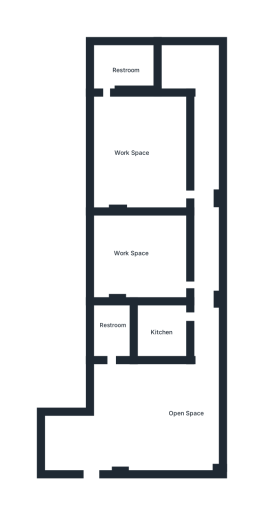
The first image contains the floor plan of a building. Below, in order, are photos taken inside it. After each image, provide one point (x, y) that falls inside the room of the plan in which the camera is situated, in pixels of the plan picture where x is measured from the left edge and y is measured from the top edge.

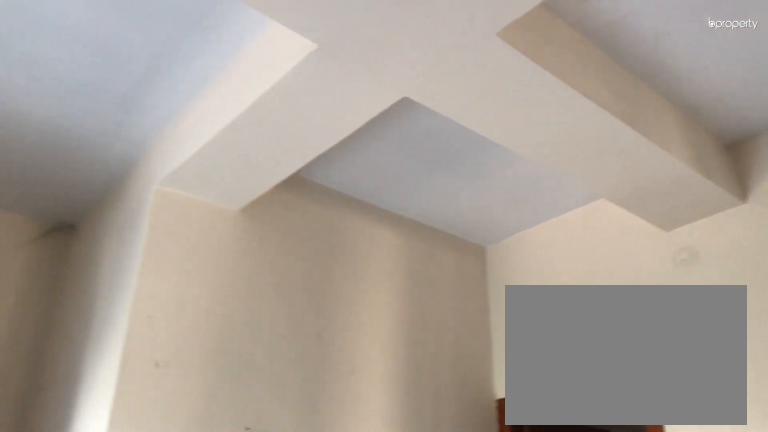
(177, 411)
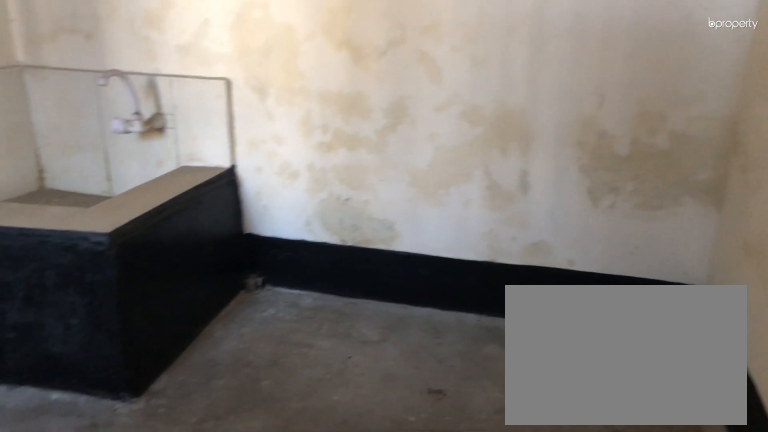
(161, 329)
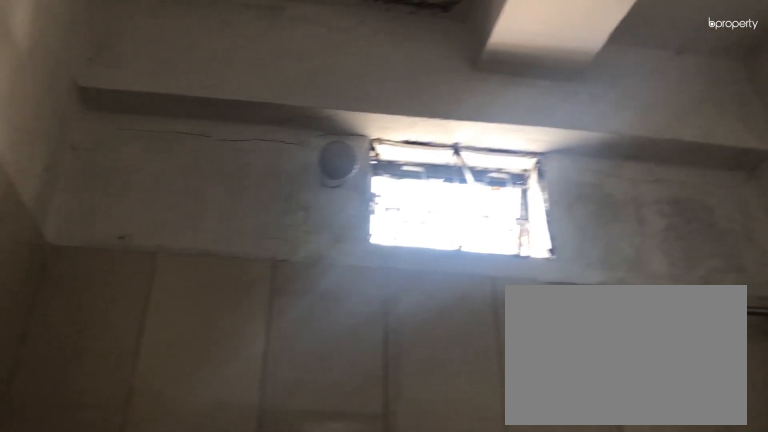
(121, 68)
